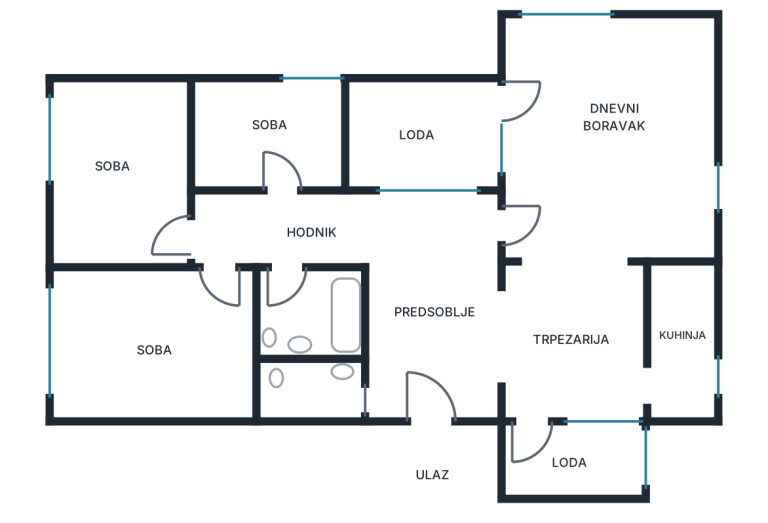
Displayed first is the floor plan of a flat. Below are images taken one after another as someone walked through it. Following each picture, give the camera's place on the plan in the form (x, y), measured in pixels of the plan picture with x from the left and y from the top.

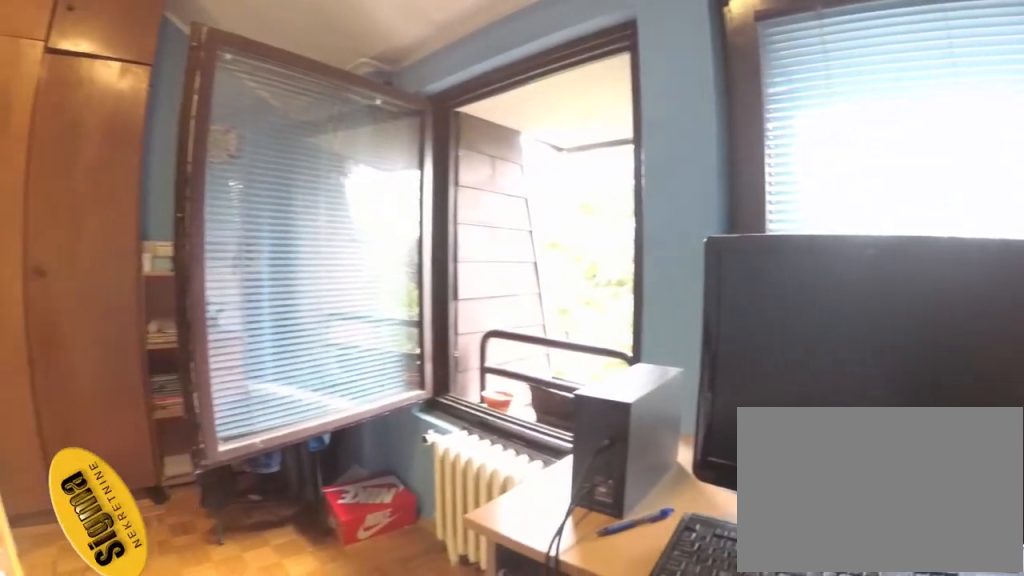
(130, 133)
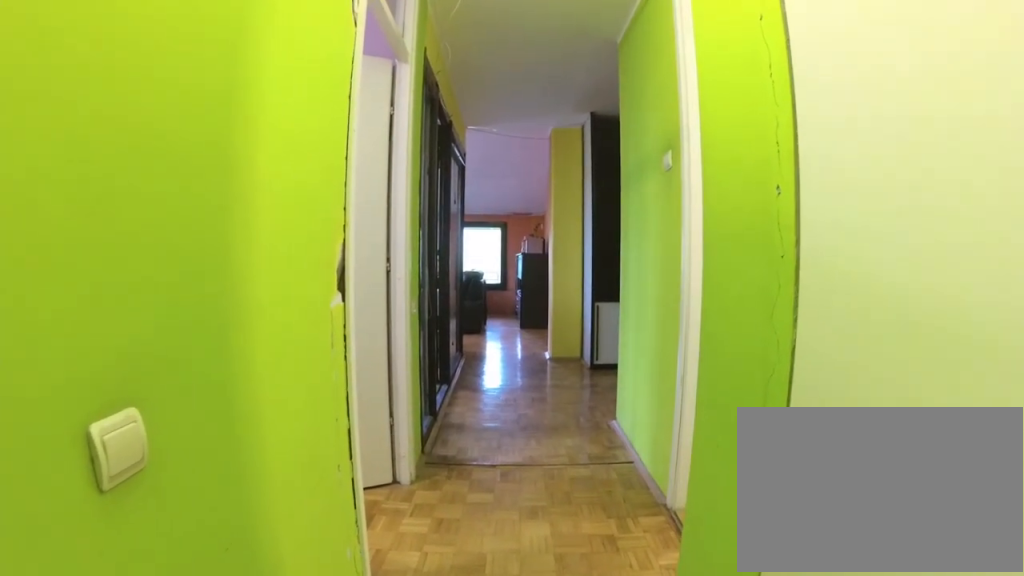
(200, 225)
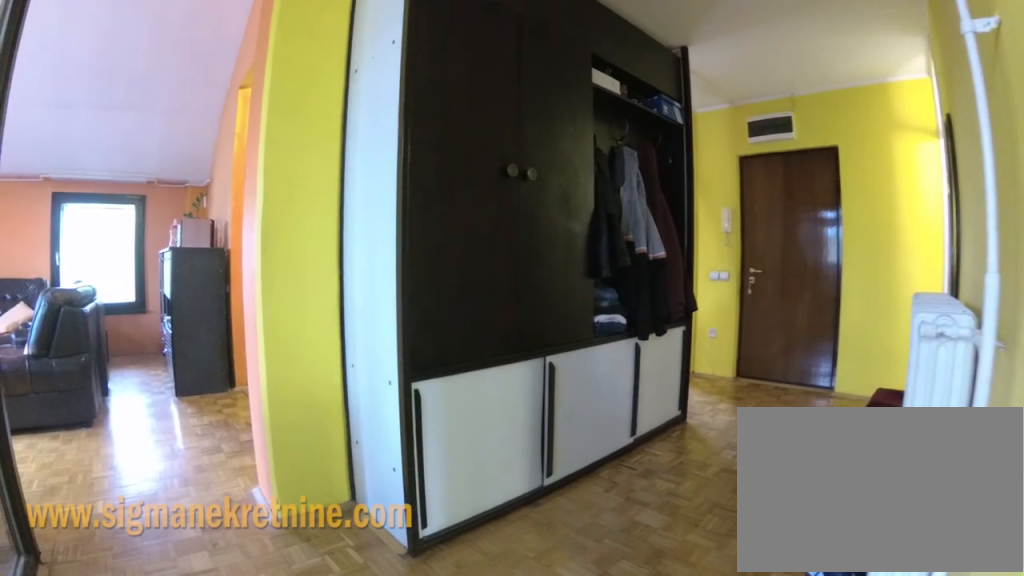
(382, 207)
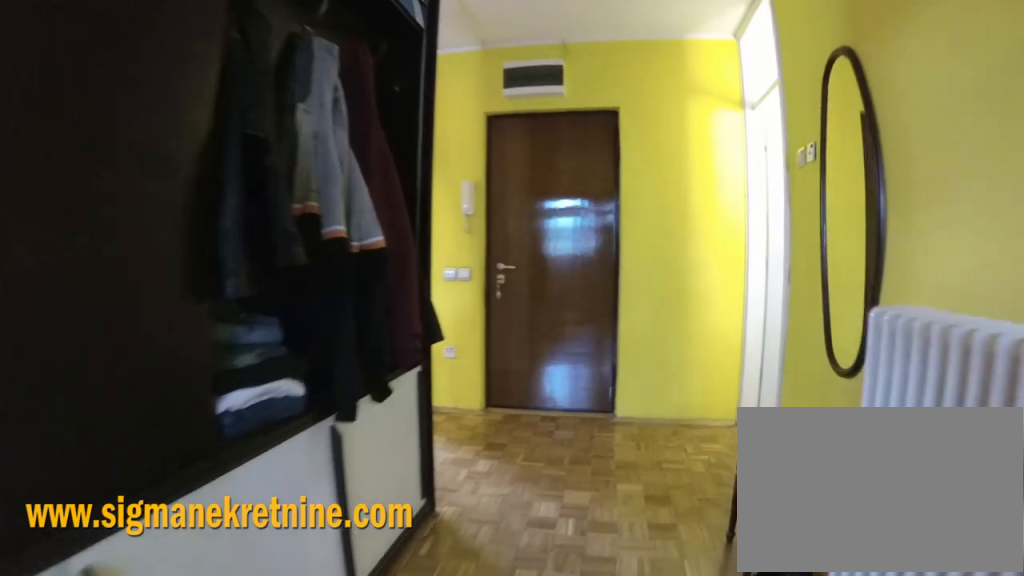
(428, 242)
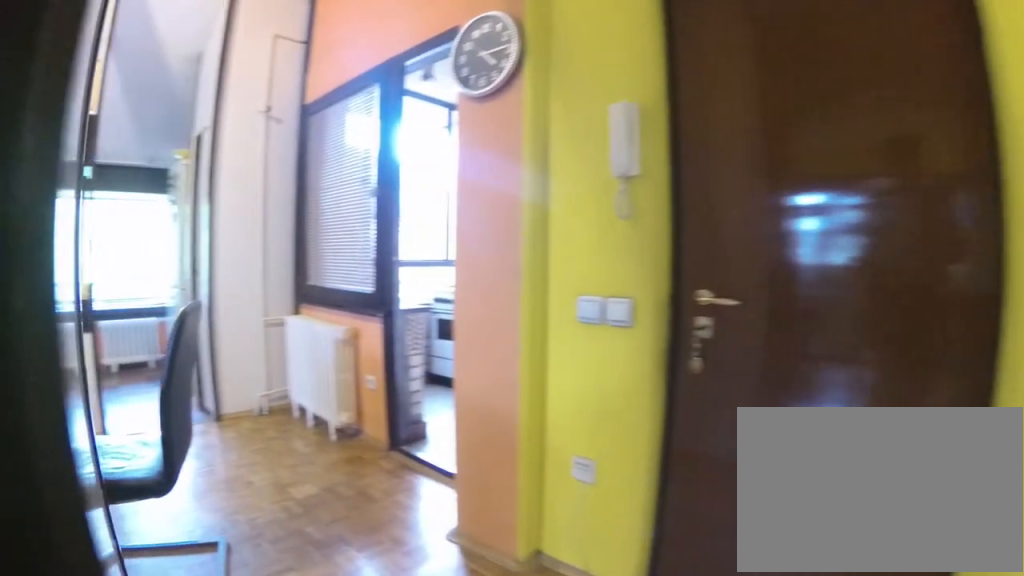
(451, 324)
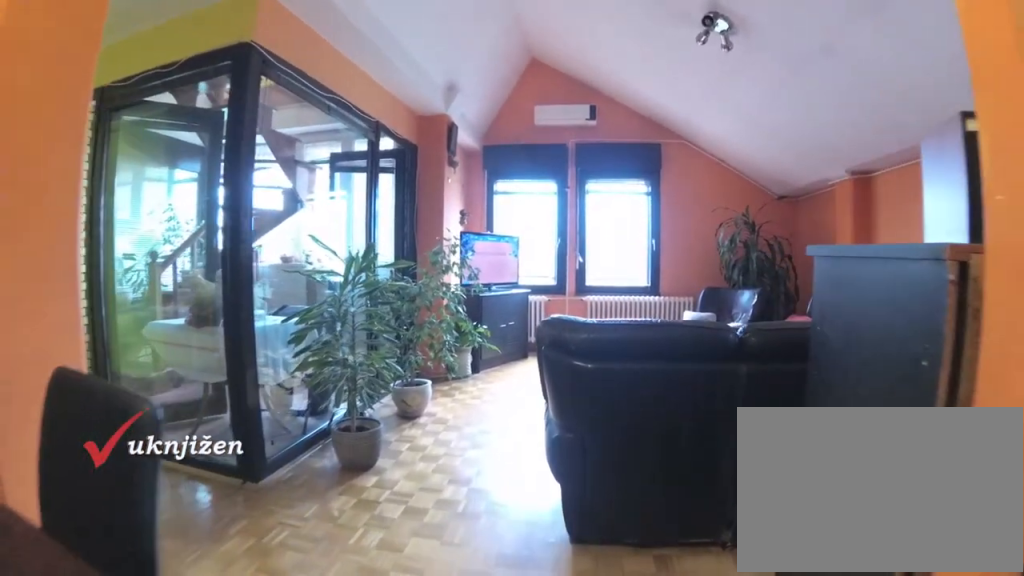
(615, 318)
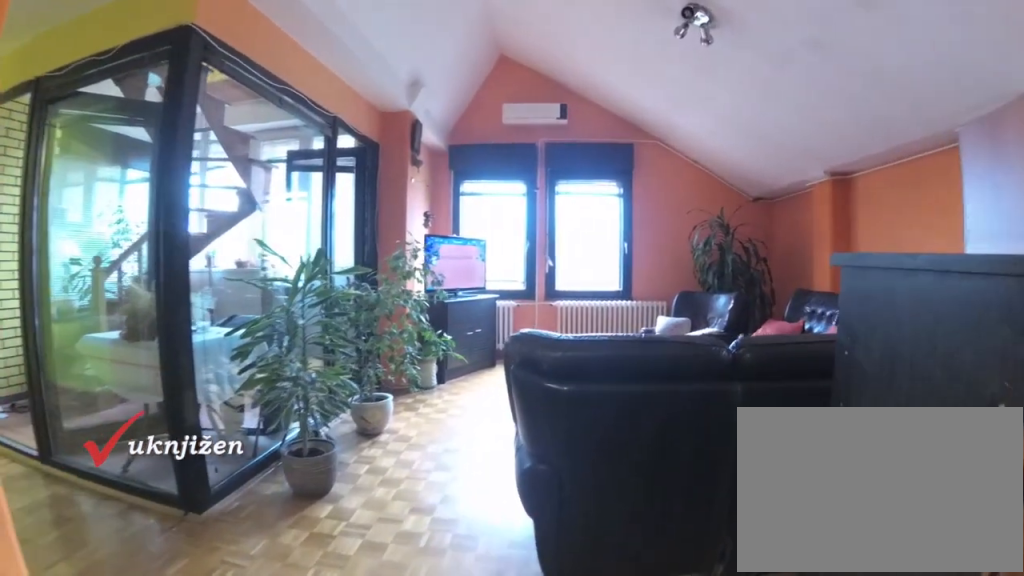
(612, 306)
